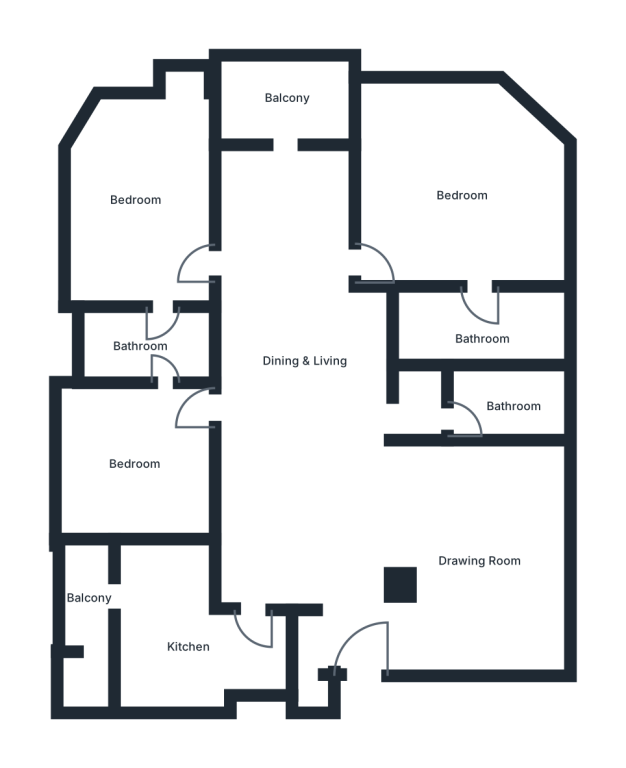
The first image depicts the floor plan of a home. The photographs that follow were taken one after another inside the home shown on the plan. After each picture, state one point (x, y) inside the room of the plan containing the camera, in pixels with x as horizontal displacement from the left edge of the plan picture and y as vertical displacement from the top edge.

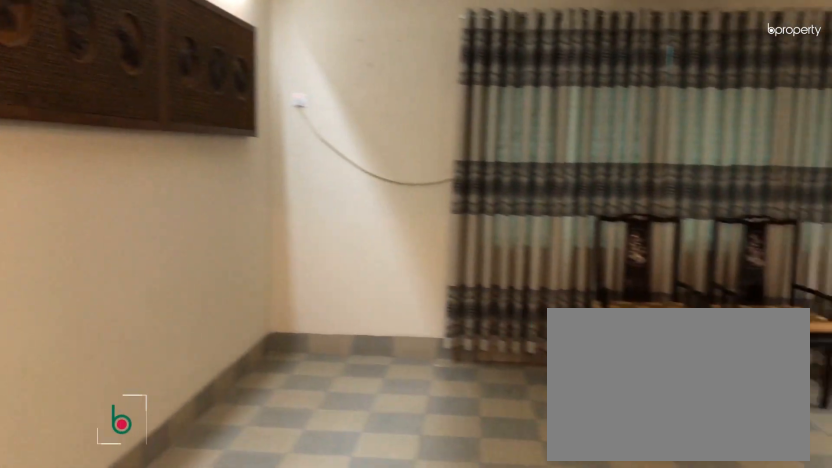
(477, 571)
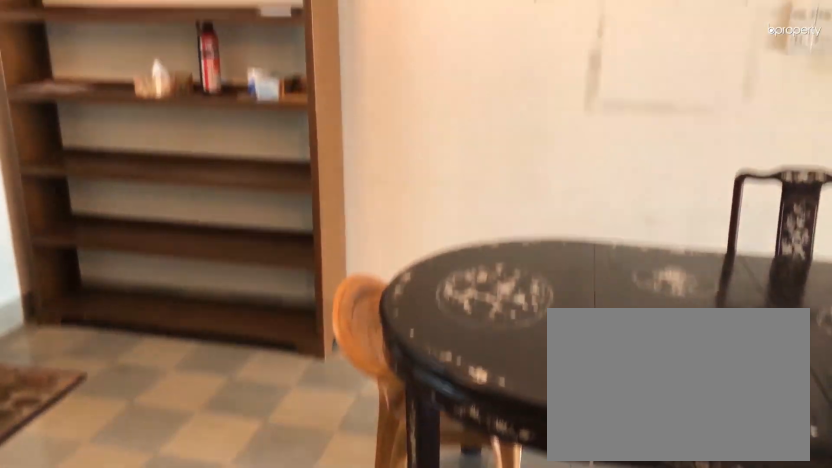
(302, 492)
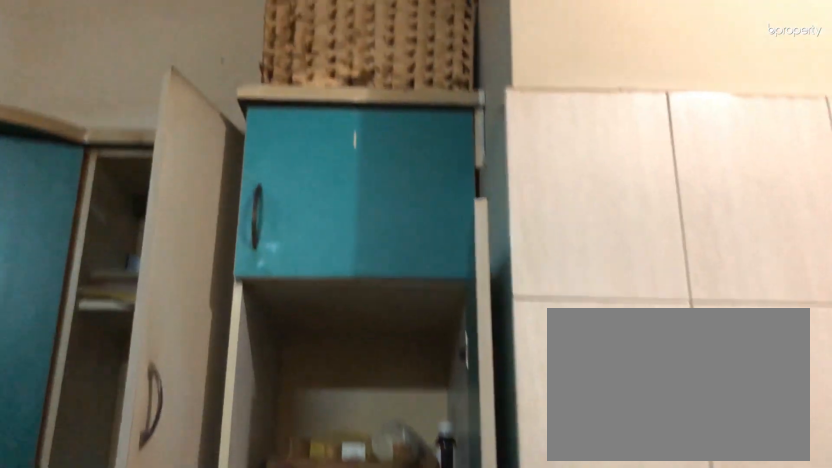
(169, 635)
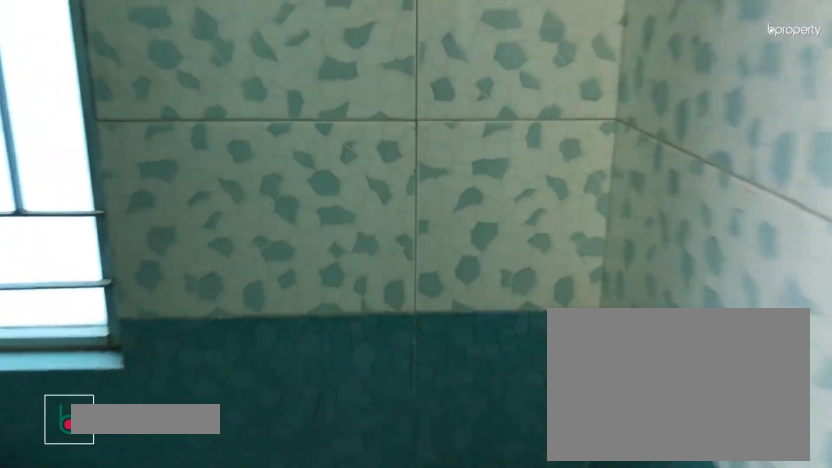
(504, 402)
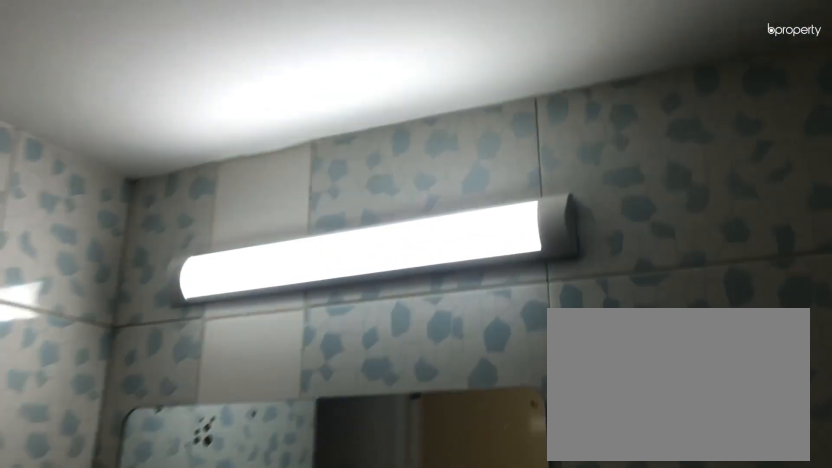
(504, 402)
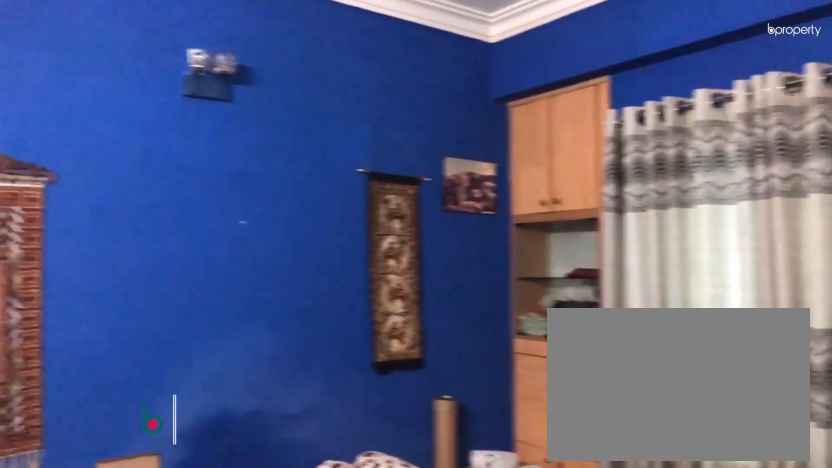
(141, 468)
